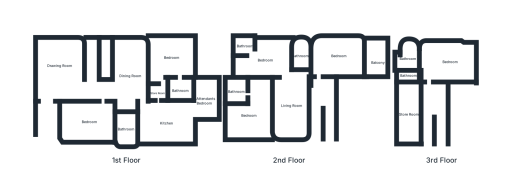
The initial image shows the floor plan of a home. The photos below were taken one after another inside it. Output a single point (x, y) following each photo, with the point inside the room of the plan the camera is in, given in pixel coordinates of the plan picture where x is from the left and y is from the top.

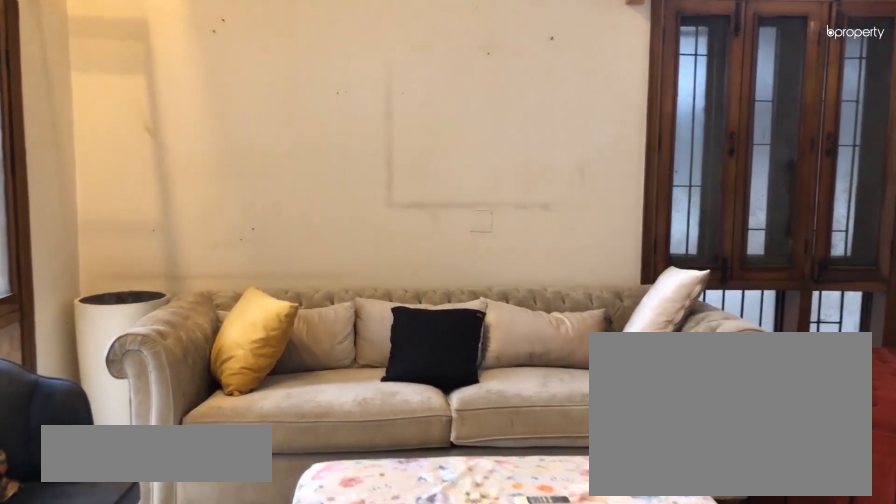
(53, 71)
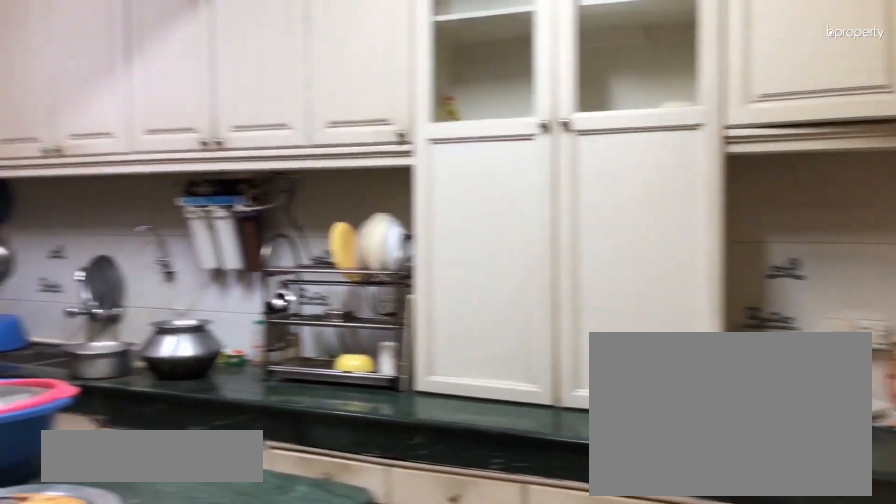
(165, 124)
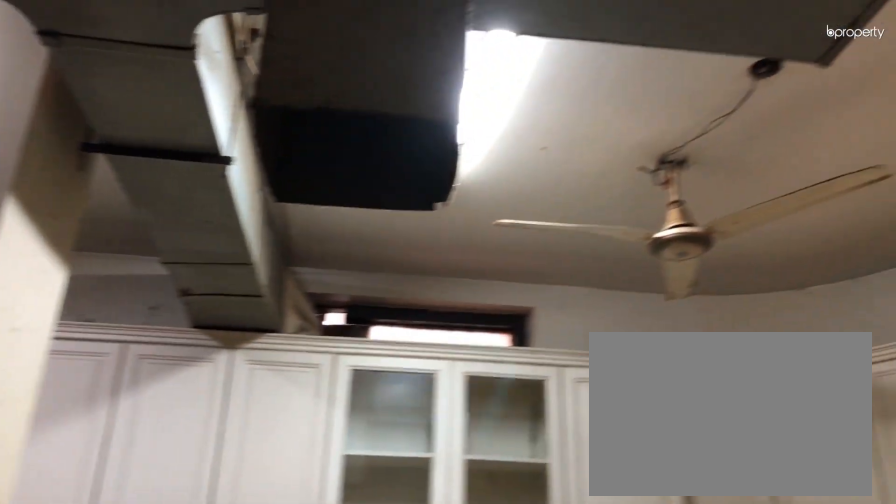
(165, 124)
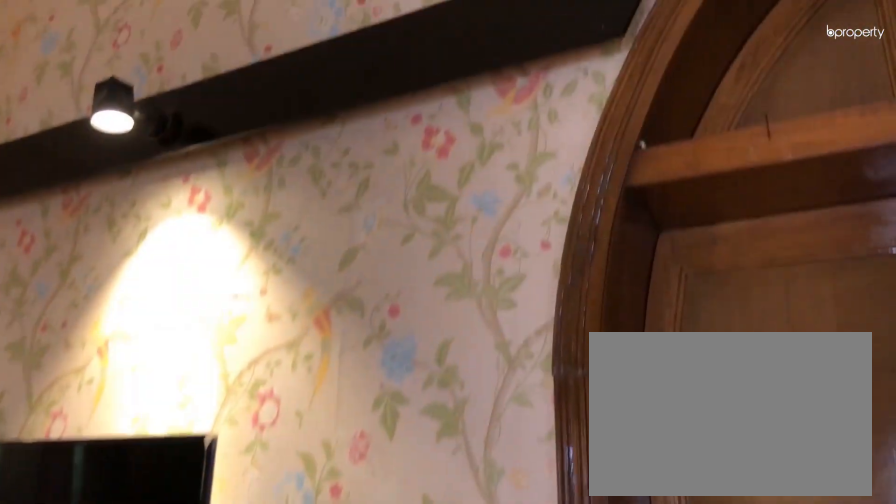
(338, 56)
